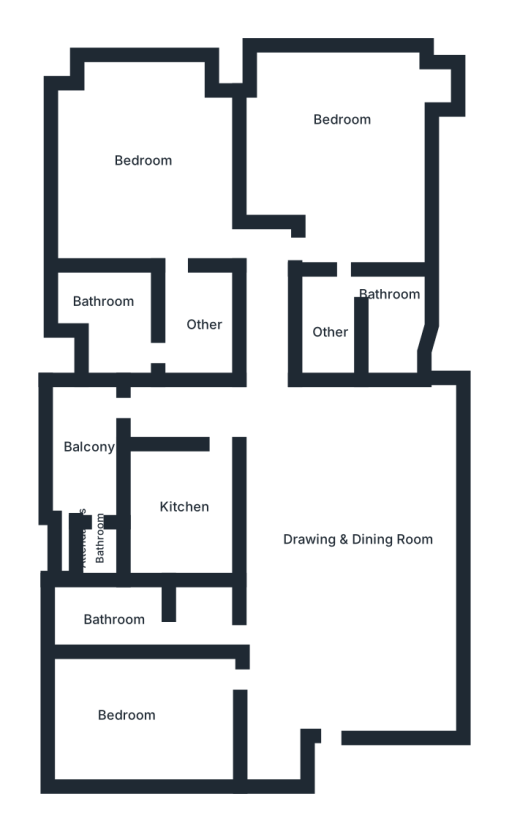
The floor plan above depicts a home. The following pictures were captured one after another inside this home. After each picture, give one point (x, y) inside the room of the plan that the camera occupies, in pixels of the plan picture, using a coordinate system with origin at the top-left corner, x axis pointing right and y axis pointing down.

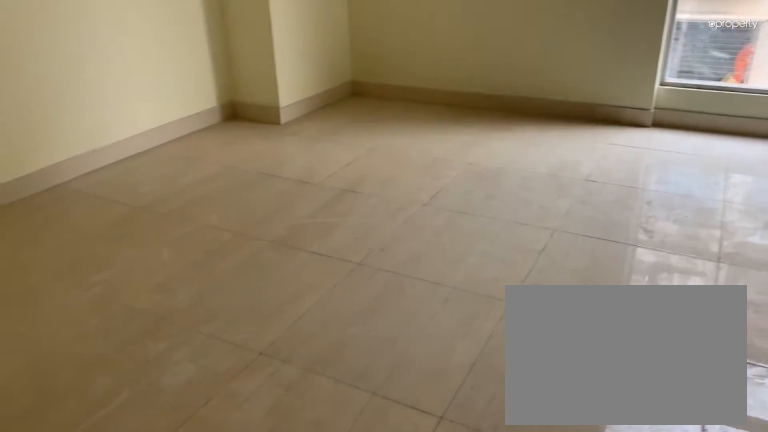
(345, 158)
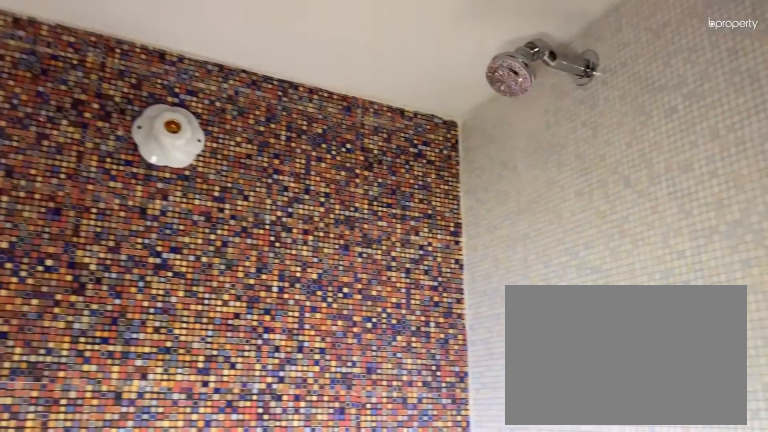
(400, 312)
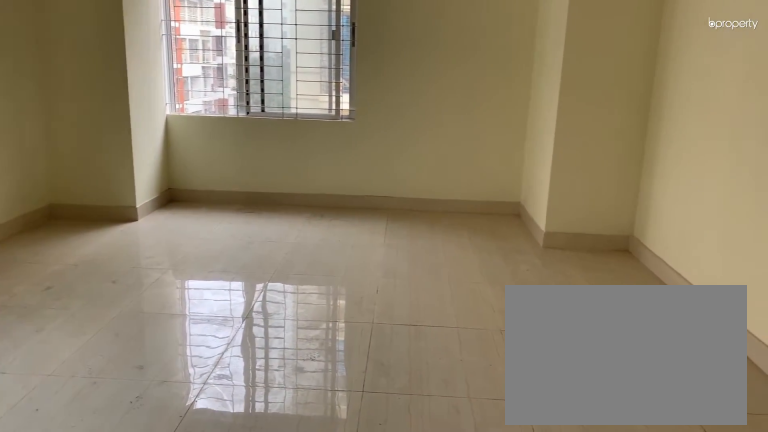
(161, 177)
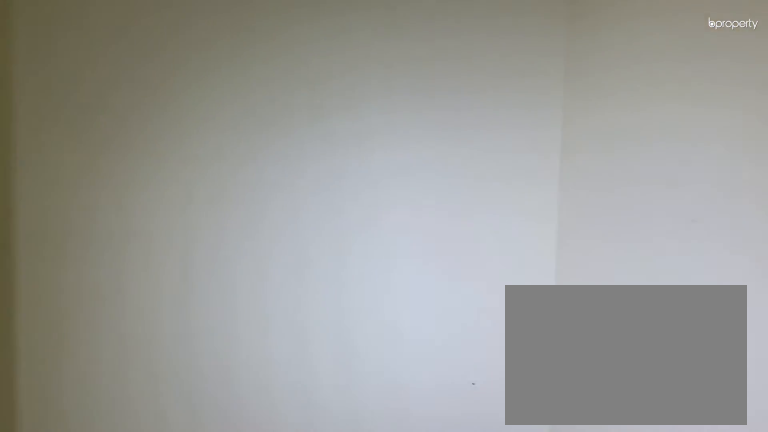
(179, 342)
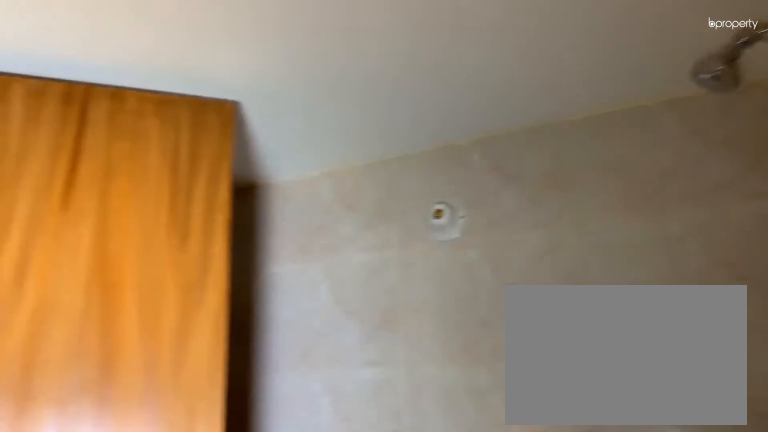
(115, 316)
